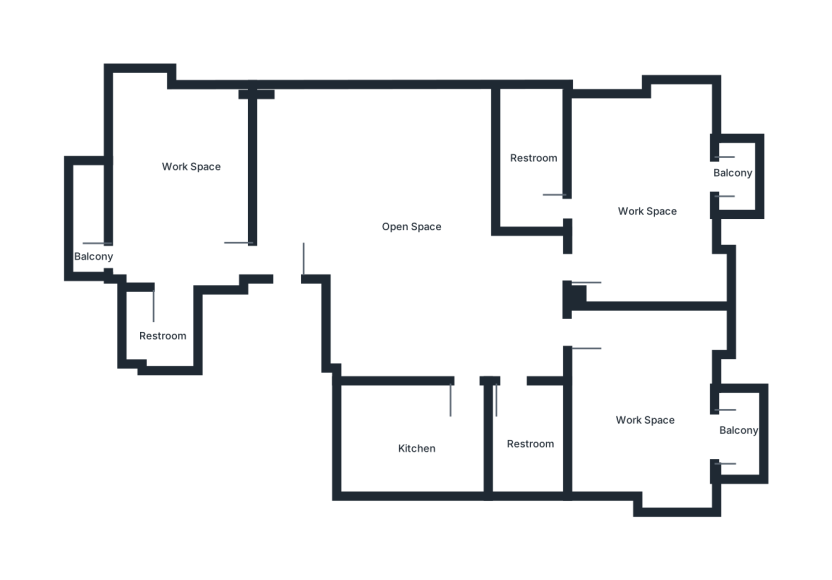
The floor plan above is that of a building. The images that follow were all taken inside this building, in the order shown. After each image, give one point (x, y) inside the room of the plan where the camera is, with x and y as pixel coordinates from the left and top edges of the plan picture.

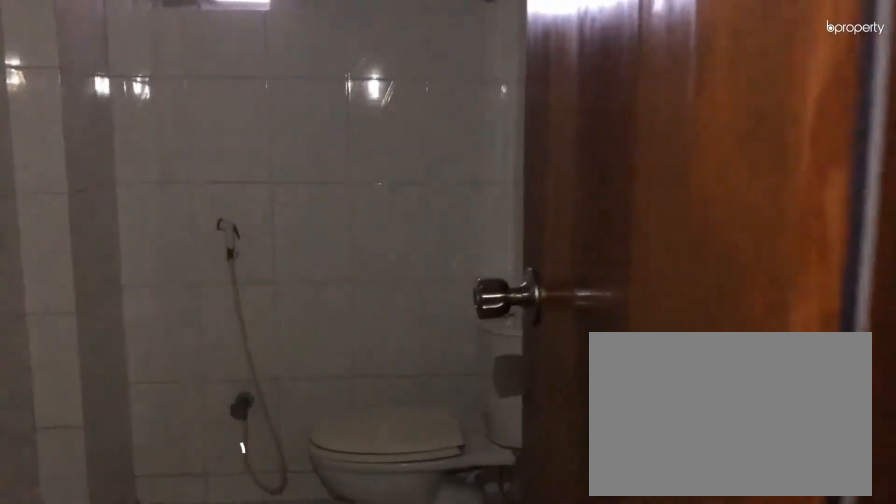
(530, 433)
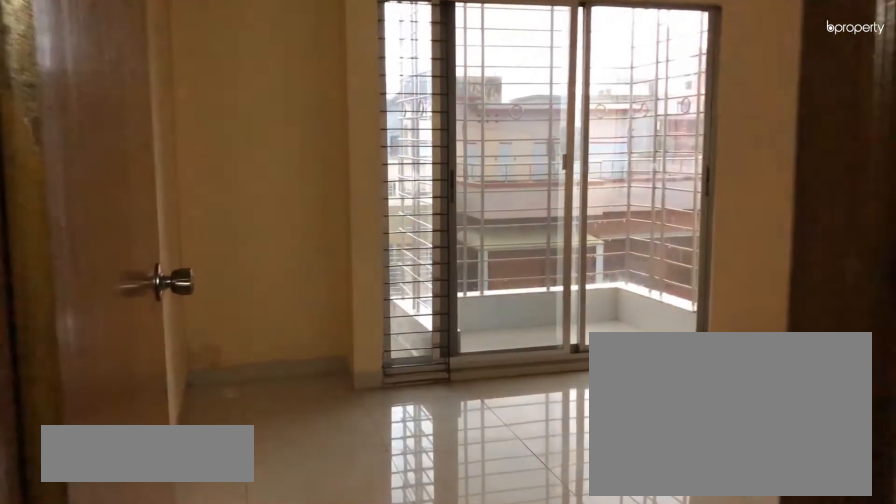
(642, 411)
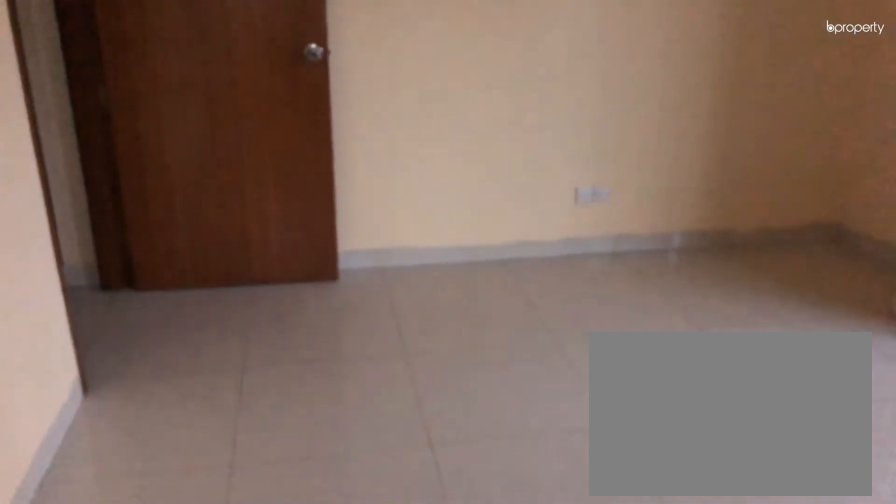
(641, 411)
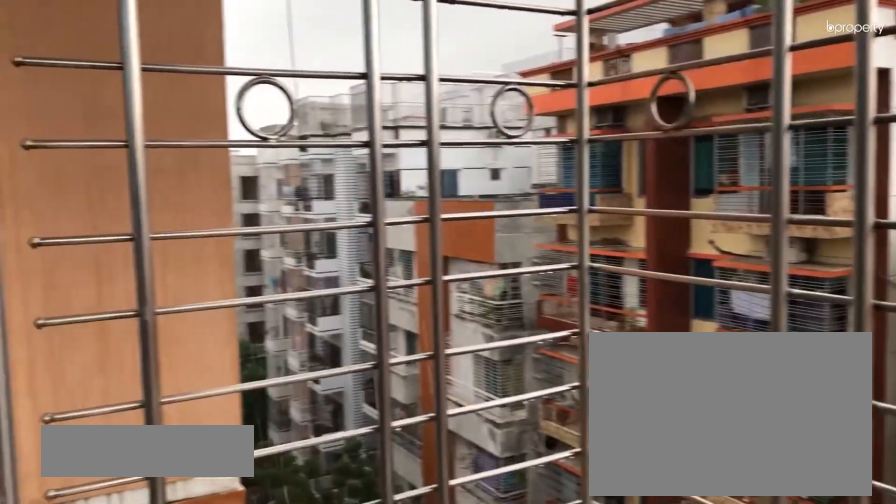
(734, 433)
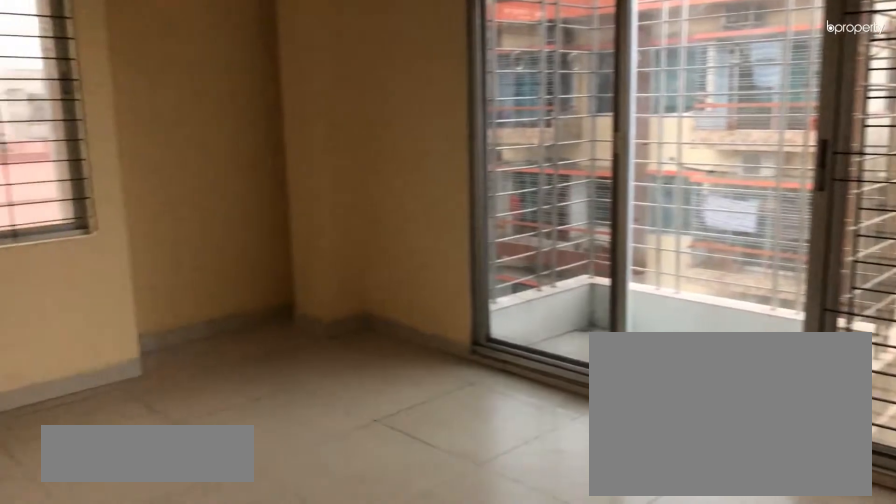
(645, 200)
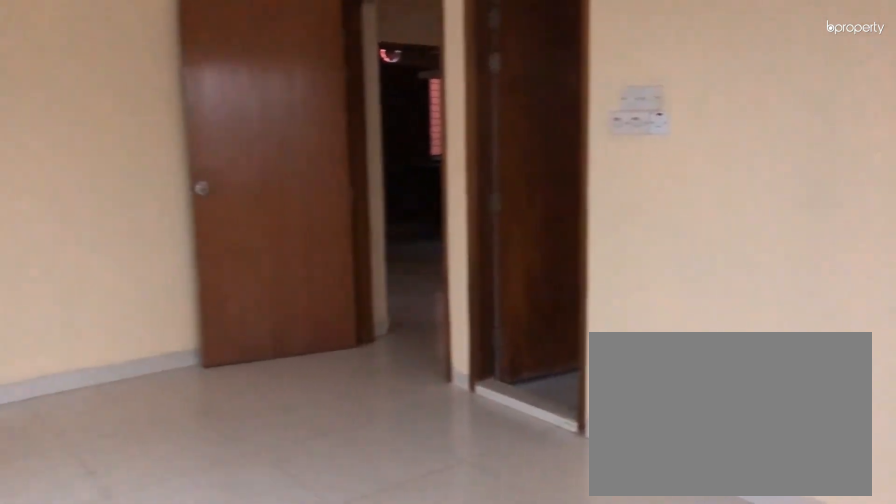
(645, 200)
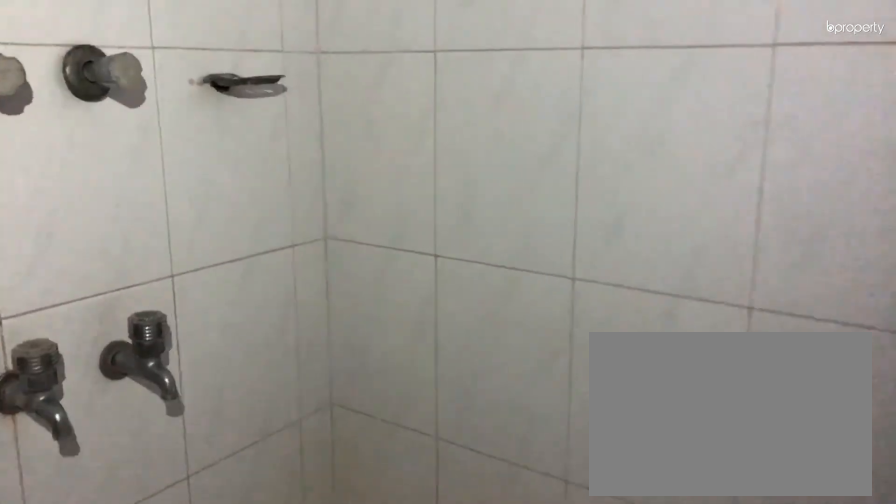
(530, 159)
